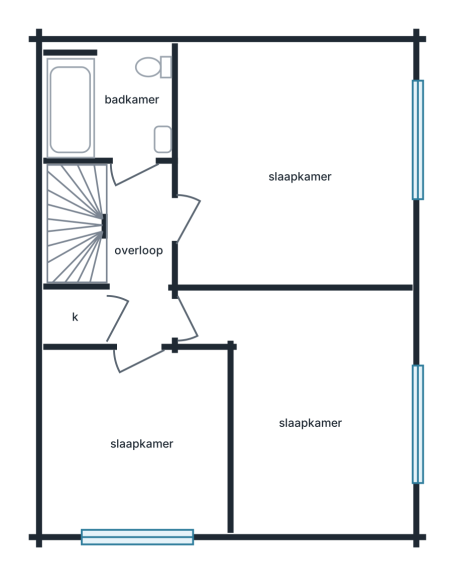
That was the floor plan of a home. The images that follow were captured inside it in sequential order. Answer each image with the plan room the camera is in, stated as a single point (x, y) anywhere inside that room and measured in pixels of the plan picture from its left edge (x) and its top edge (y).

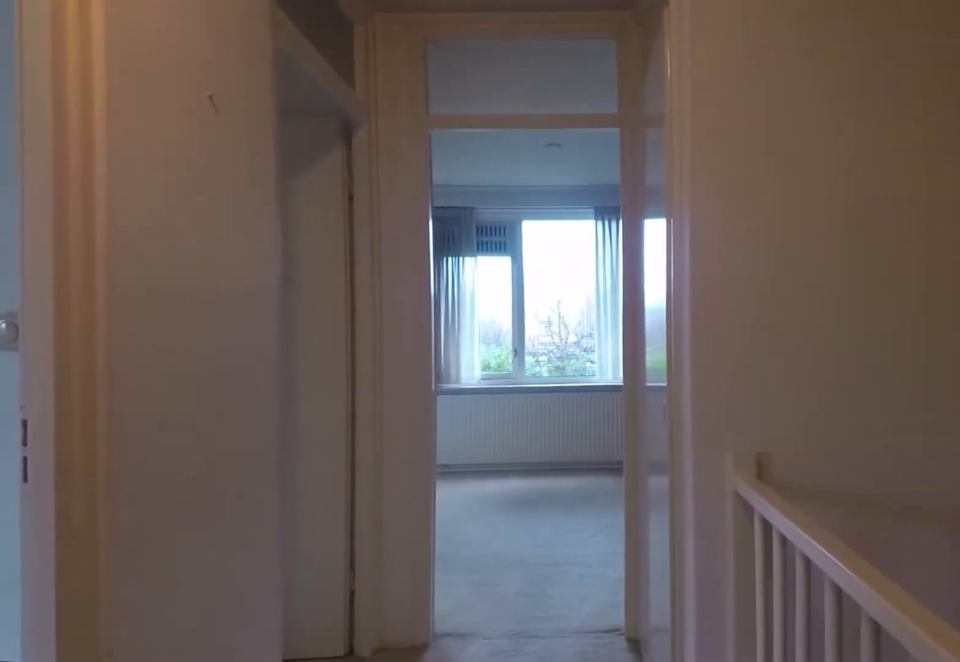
(118, 201)
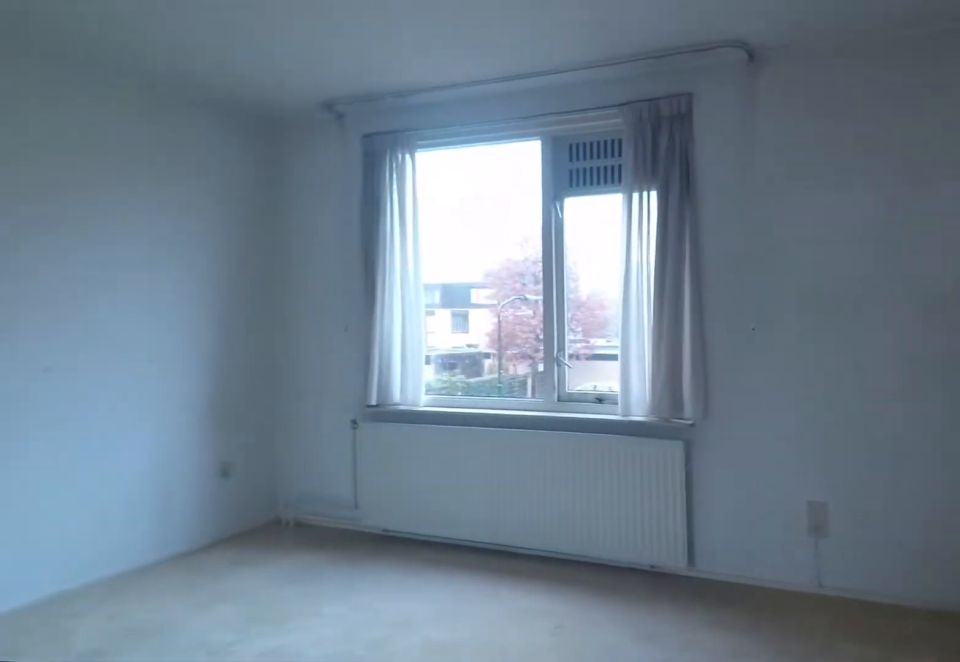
(322, 143)
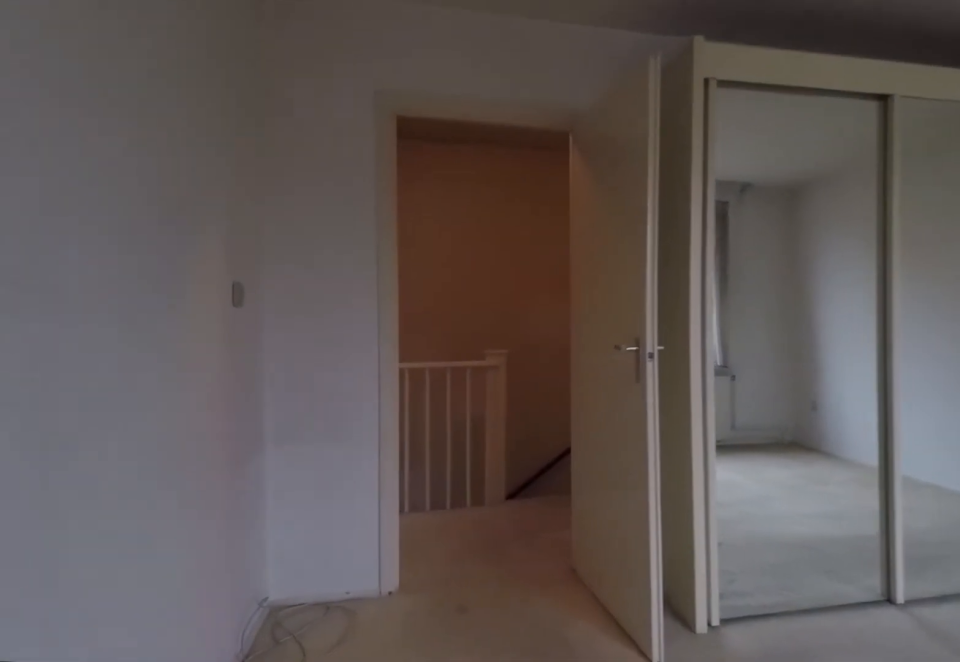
(322, 143)
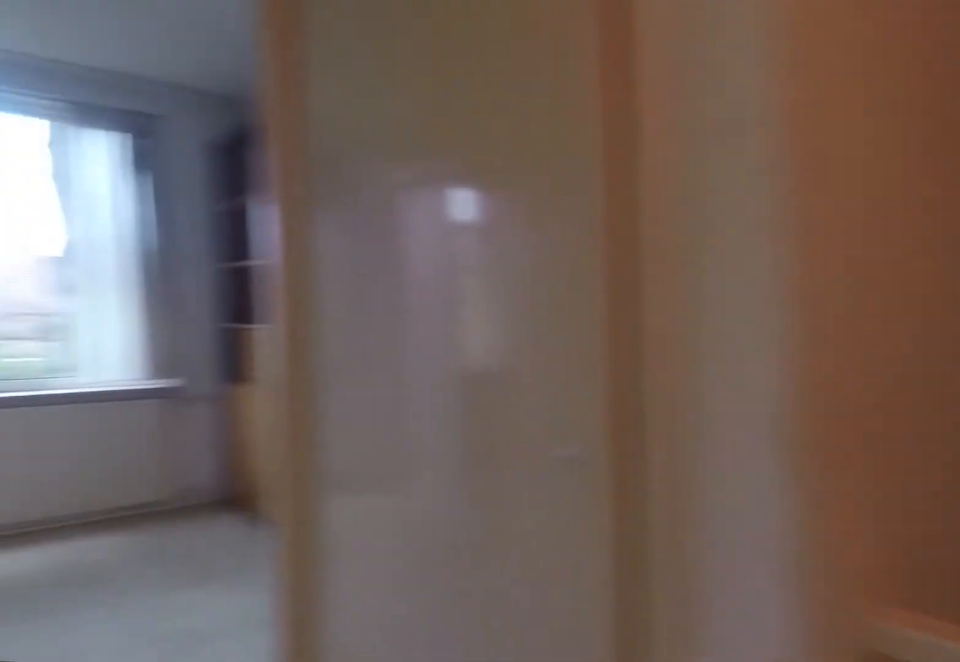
(119, 200)
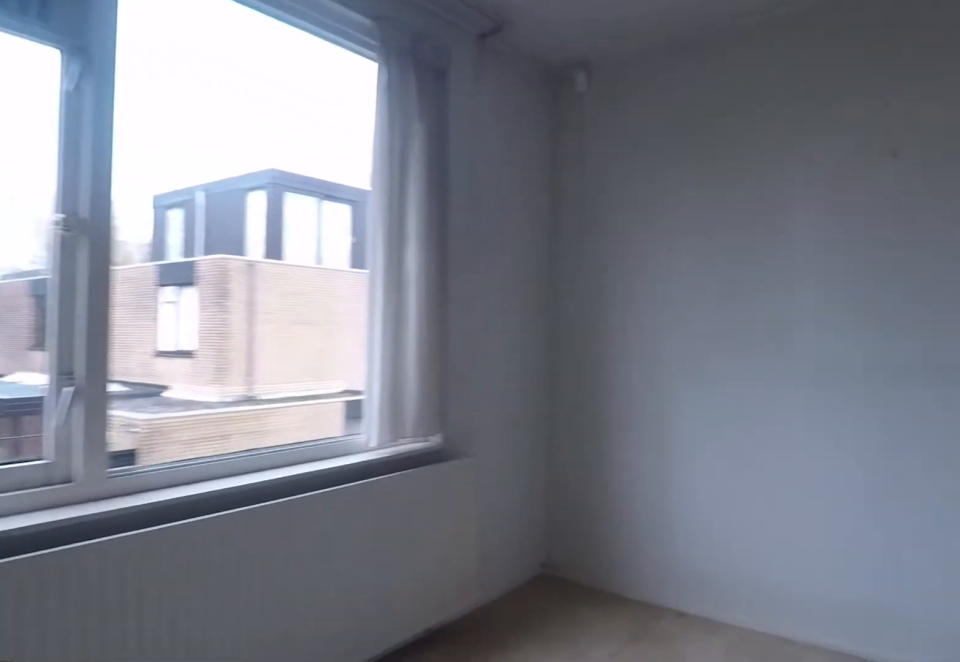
(340, 425)
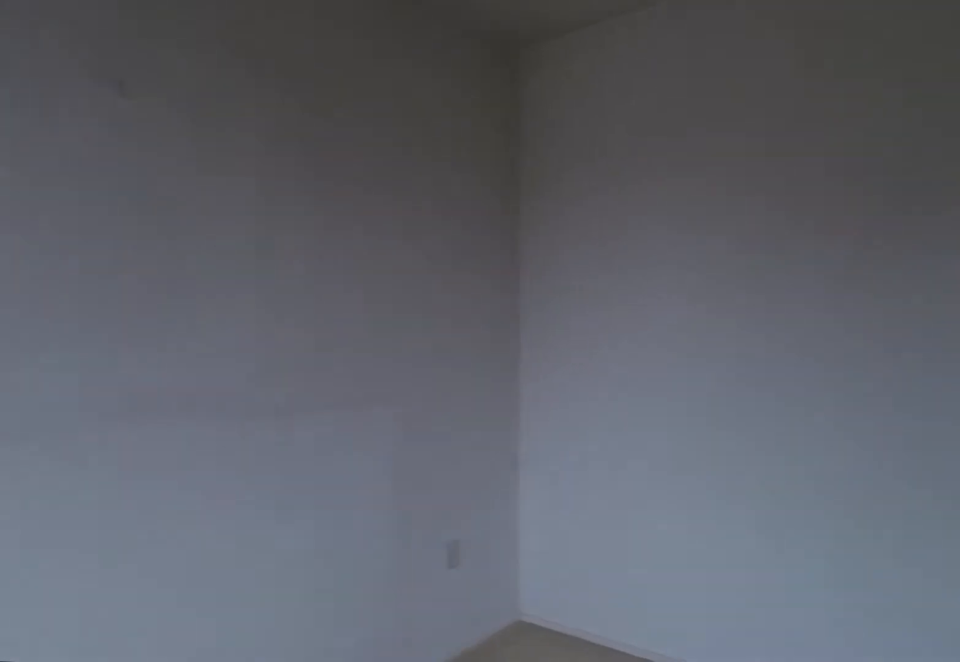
(340, 425)
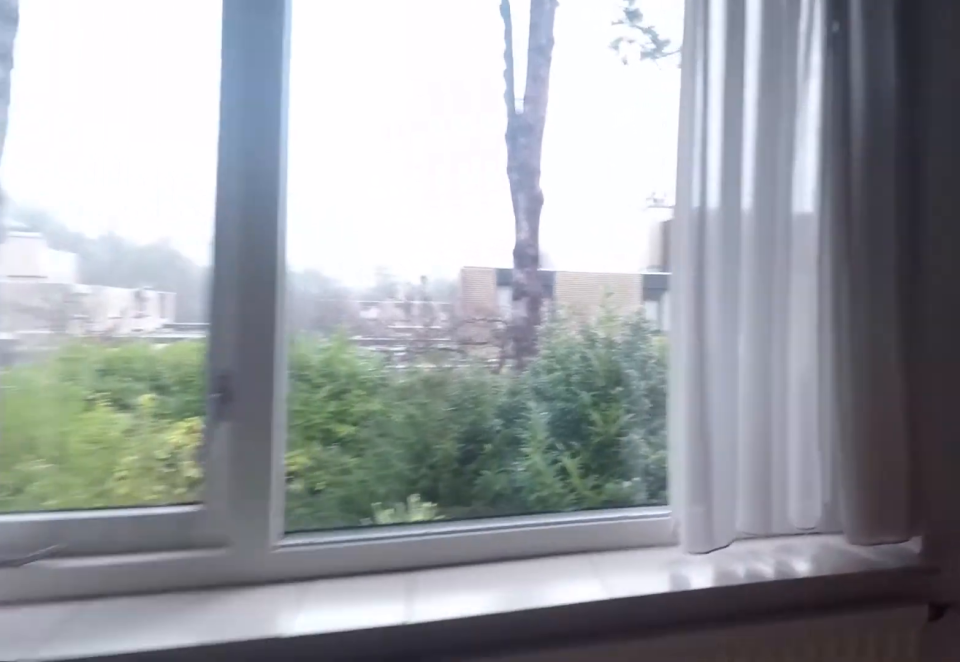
(136, 439)
